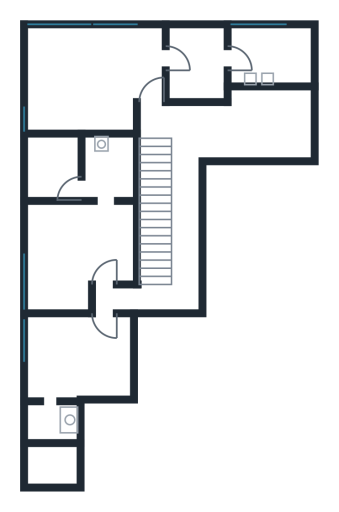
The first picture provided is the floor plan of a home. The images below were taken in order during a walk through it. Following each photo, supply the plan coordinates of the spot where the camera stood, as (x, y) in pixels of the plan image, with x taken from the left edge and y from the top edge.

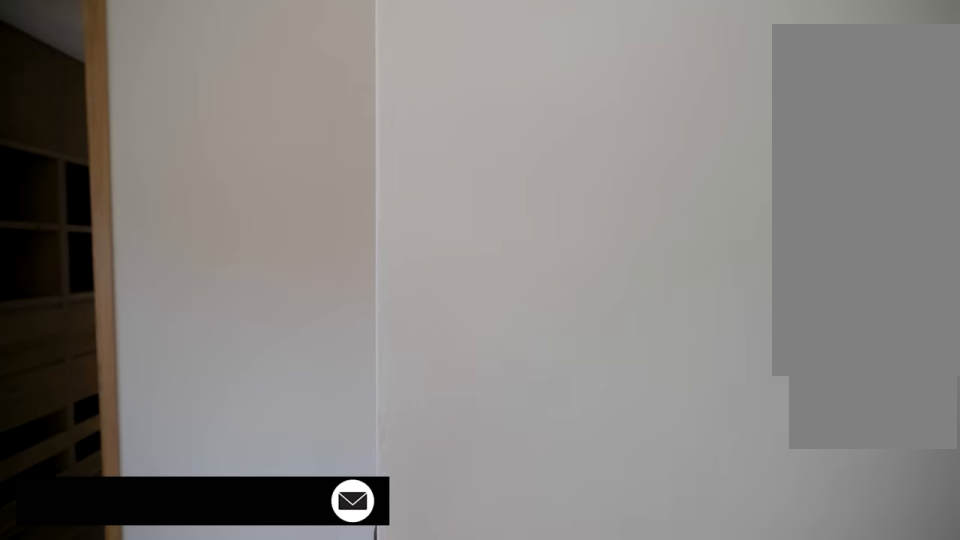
(115, 99)
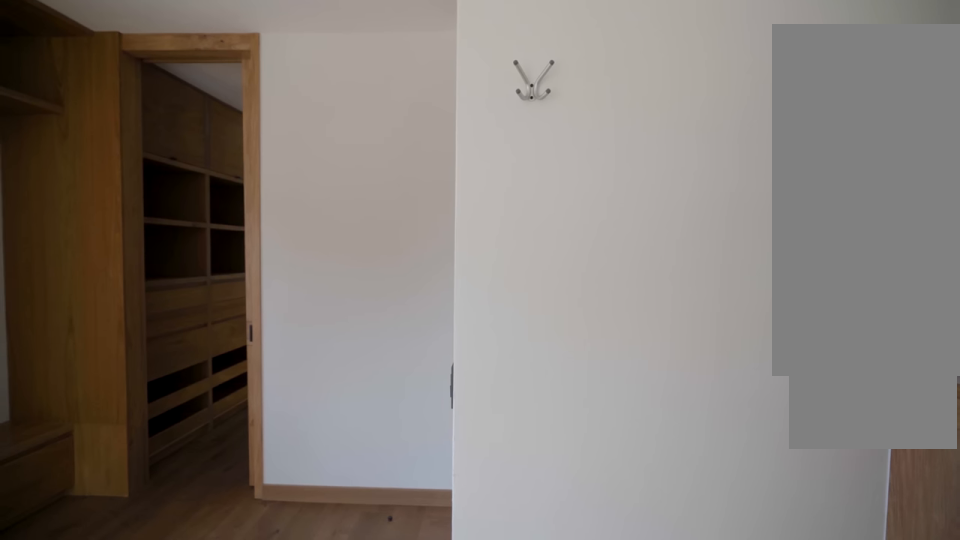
(91, 104)
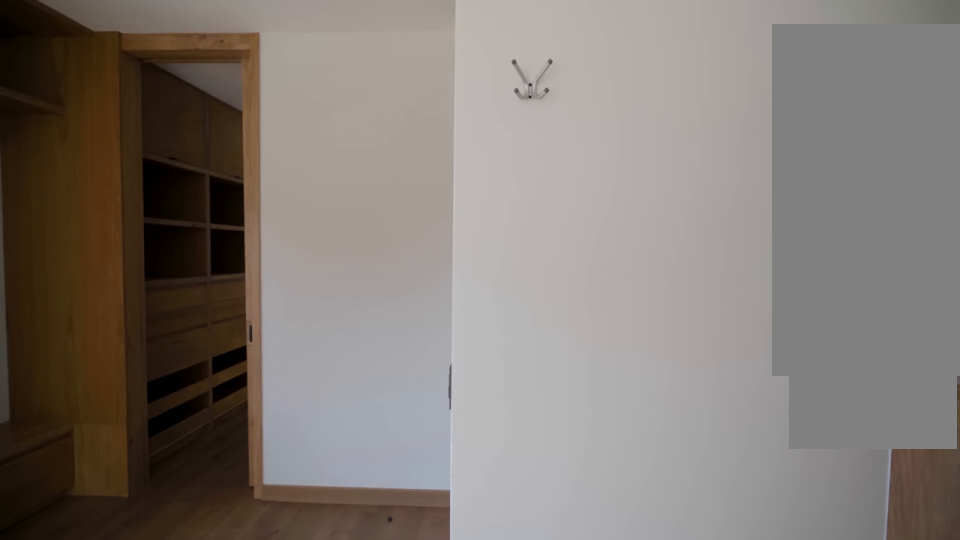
(91, 104)
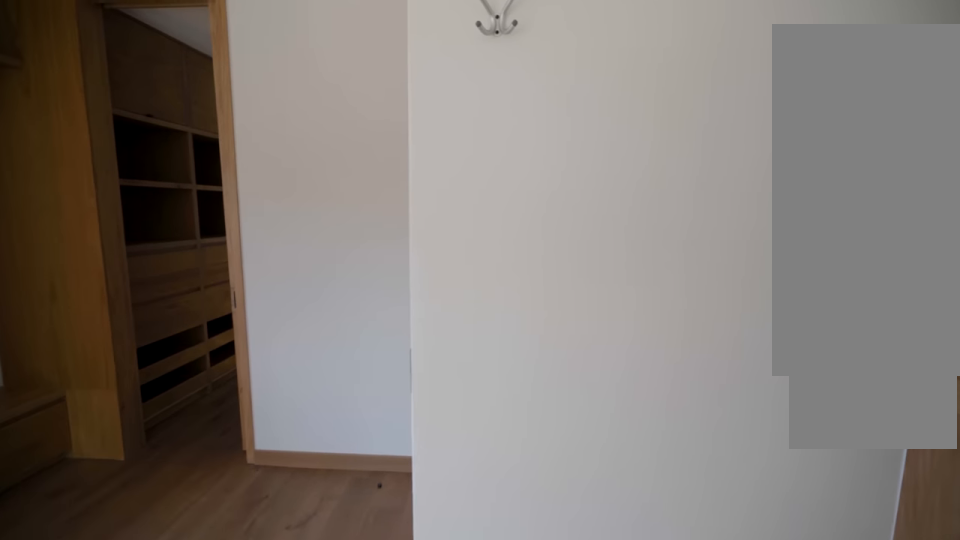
(91, 104)
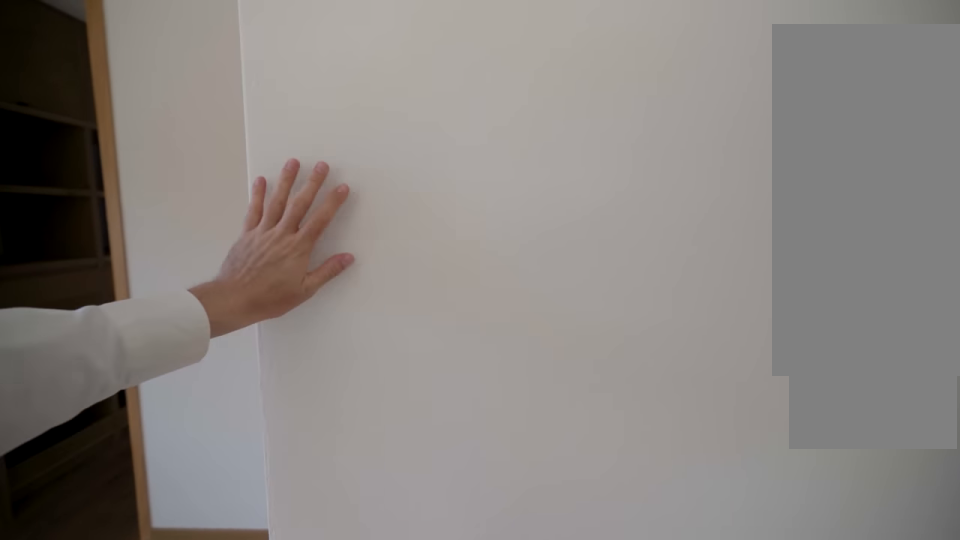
(102, 108)
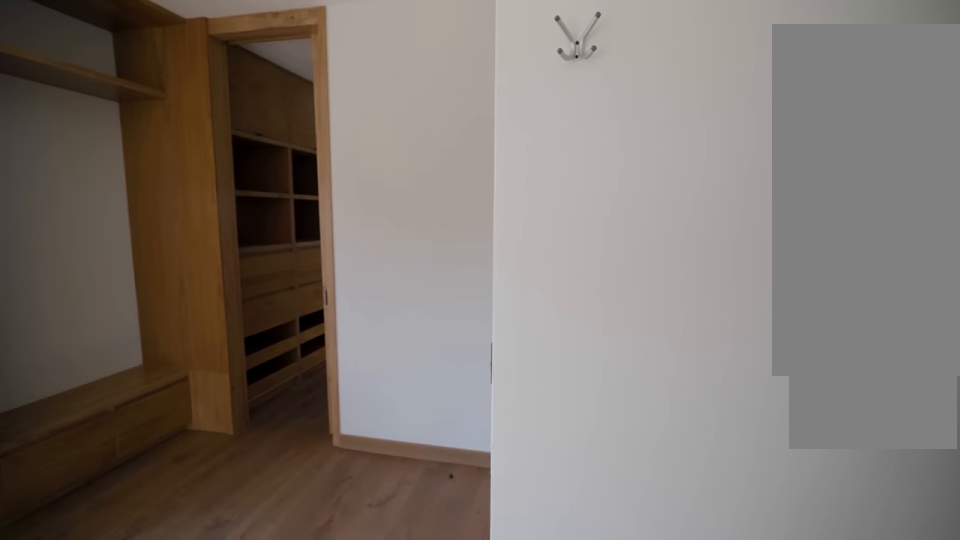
(103, 110)
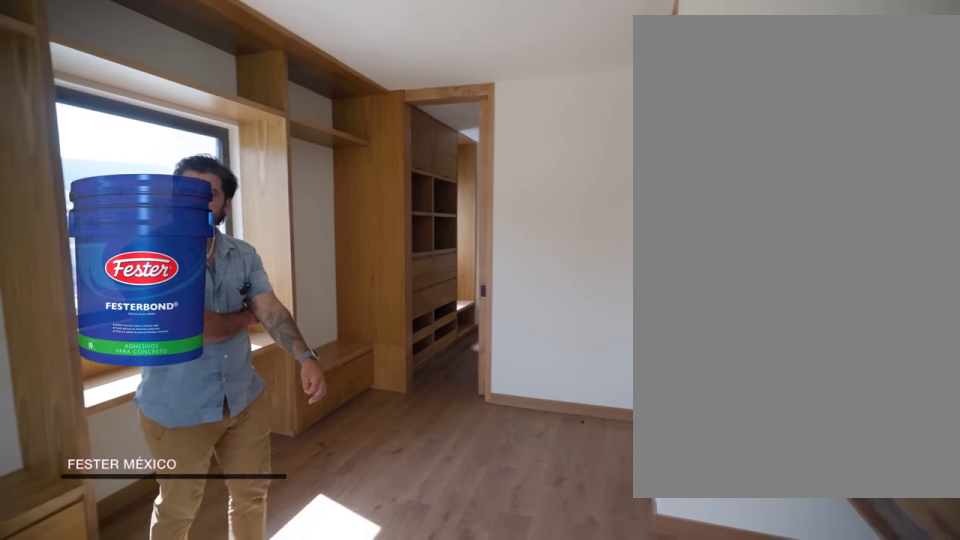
(104, 109)
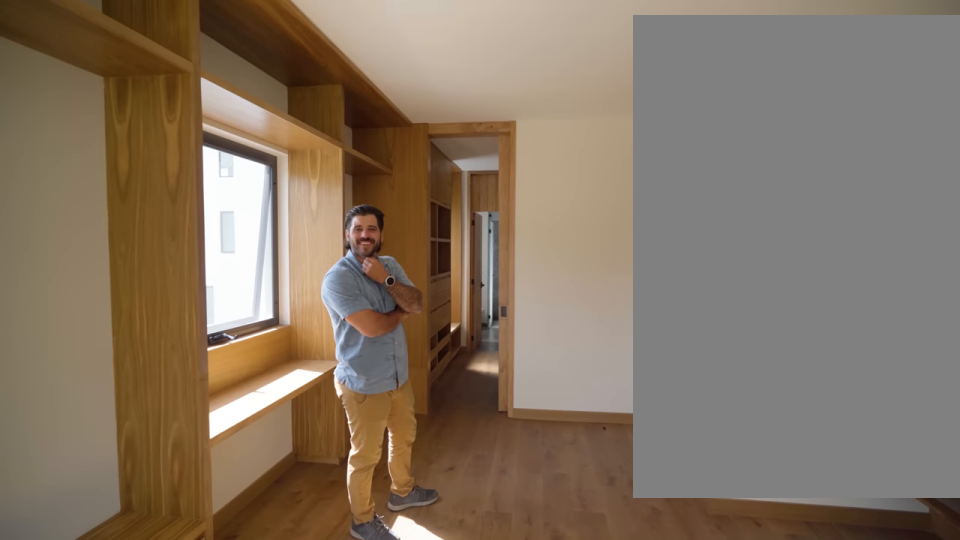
(52, 92)
